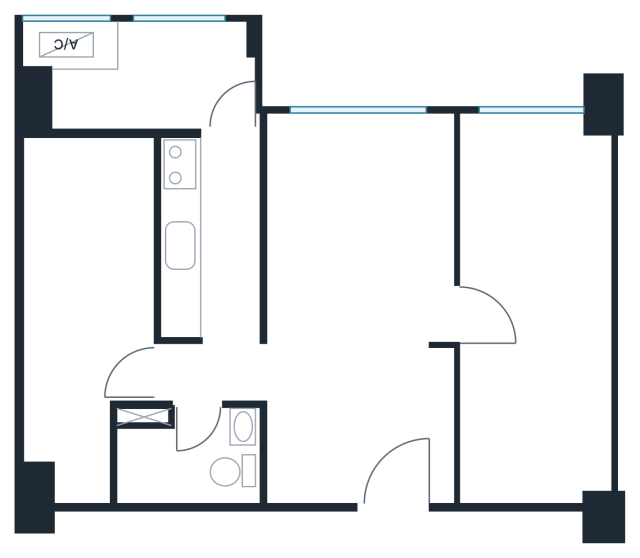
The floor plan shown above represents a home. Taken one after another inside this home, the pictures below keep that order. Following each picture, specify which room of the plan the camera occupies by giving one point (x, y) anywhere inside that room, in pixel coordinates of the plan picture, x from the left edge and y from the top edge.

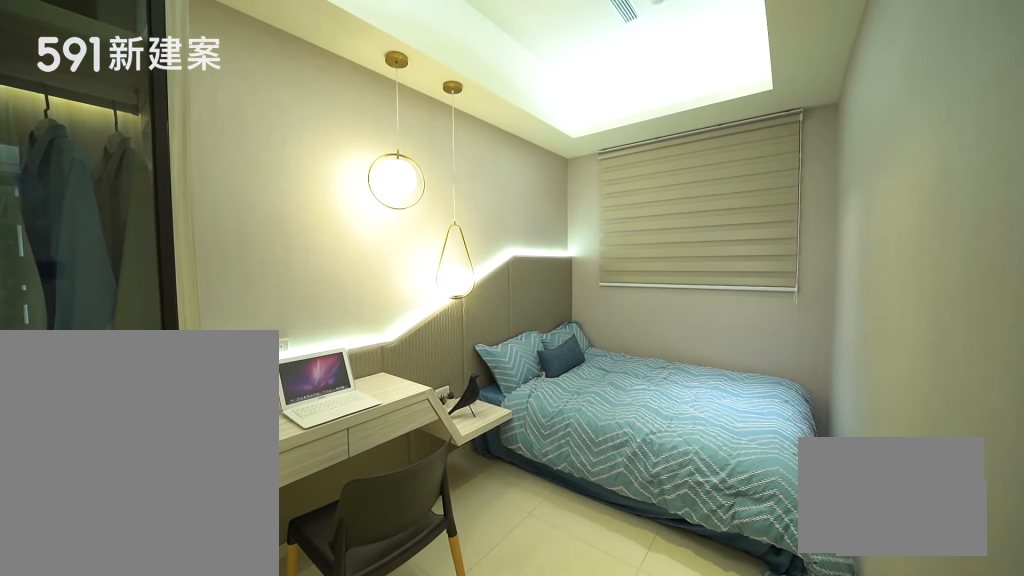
(83, 300)
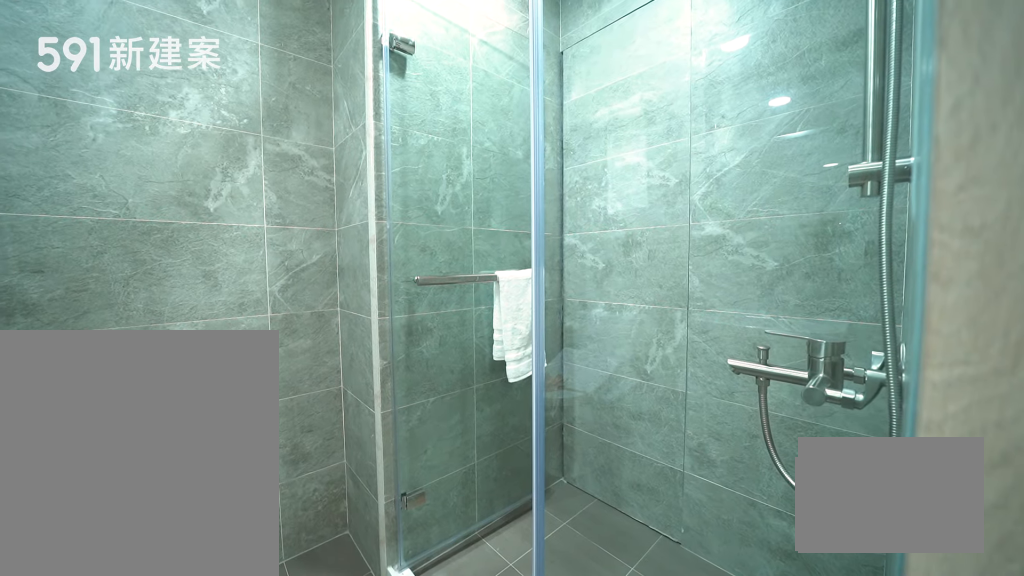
(189, 457)
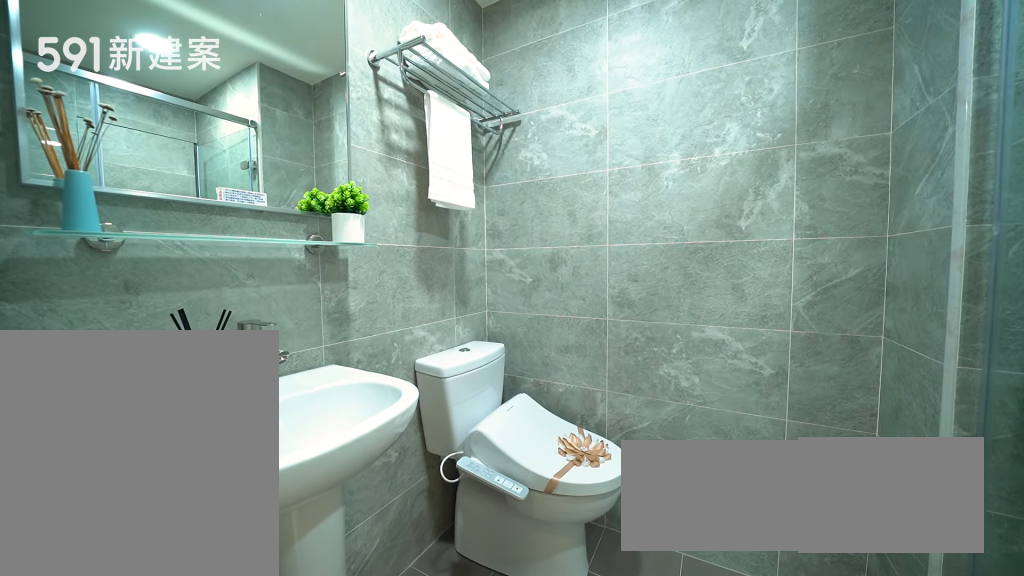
(189, 457)
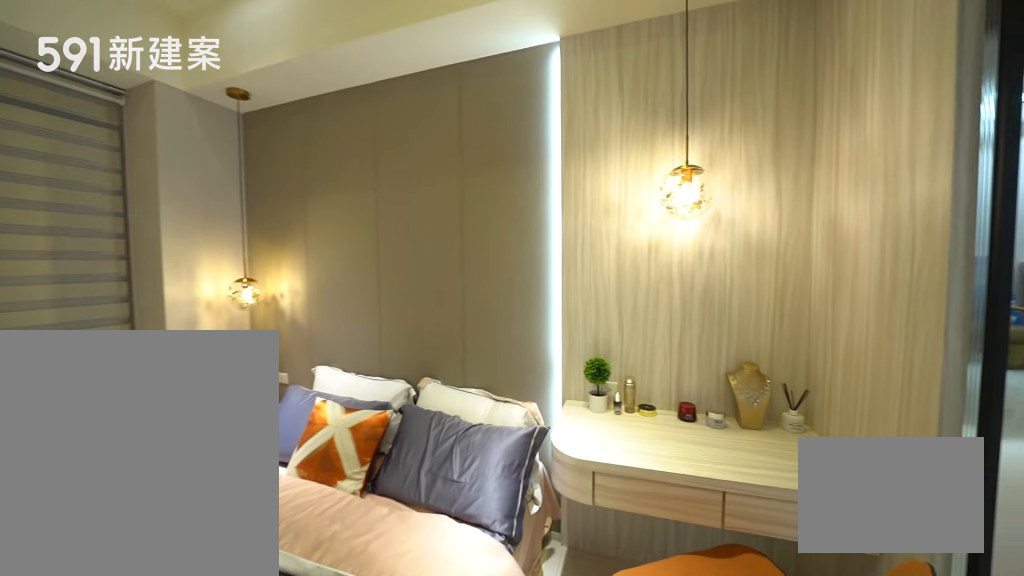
(540, 309)
